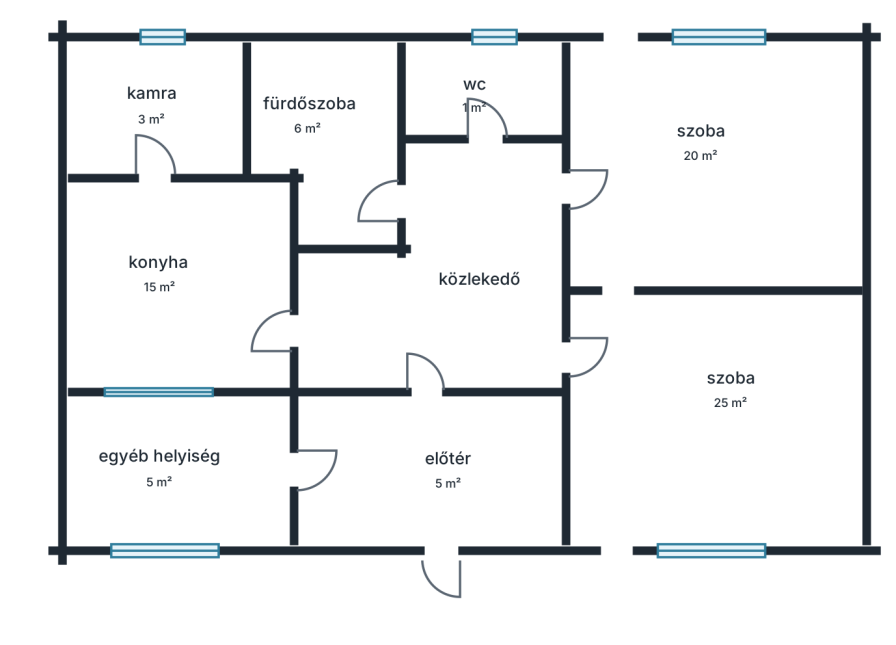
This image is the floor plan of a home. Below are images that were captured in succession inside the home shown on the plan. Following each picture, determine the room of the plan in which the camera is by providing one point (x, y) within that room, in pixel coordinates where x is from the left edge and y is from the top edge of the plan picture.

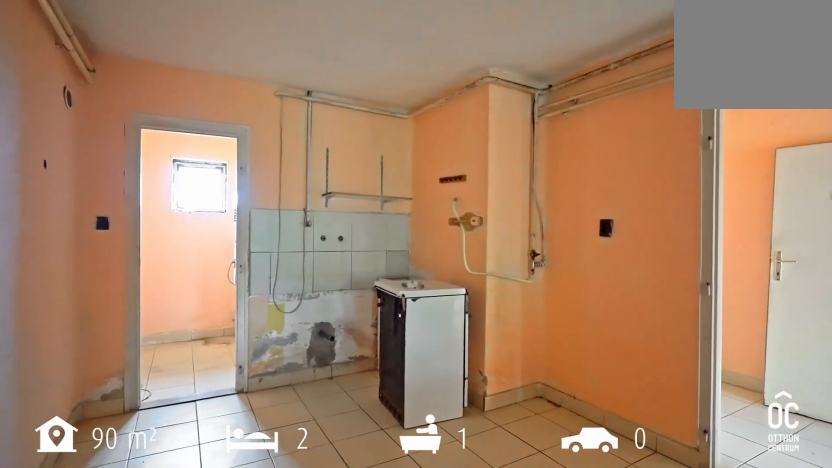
(184, 297)
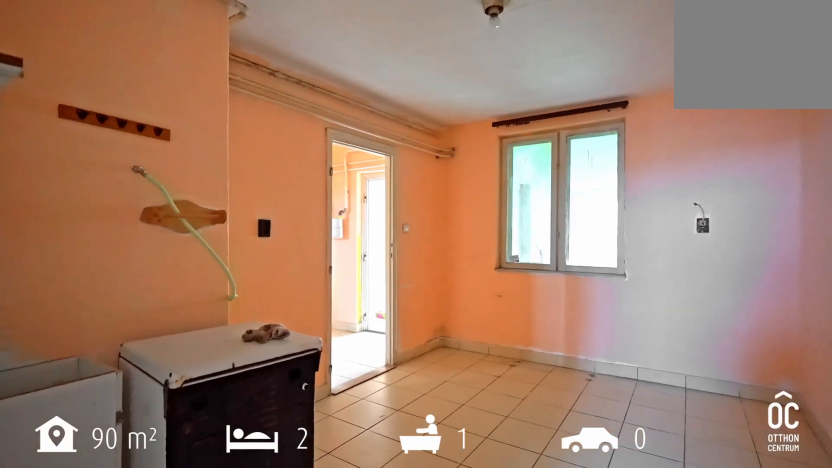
(184, 297)
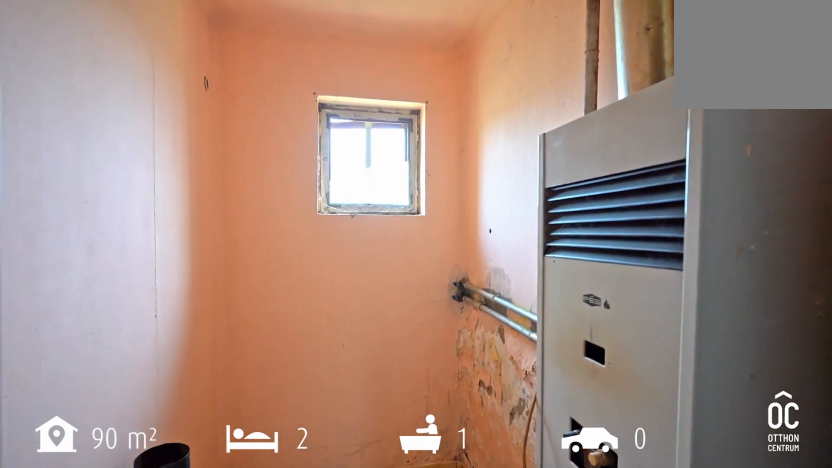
(165, 115)
